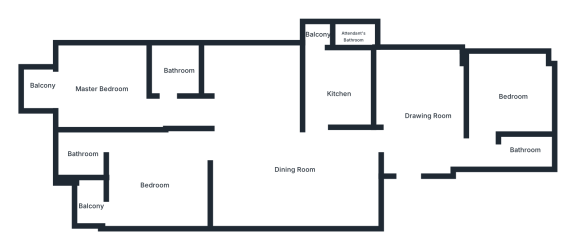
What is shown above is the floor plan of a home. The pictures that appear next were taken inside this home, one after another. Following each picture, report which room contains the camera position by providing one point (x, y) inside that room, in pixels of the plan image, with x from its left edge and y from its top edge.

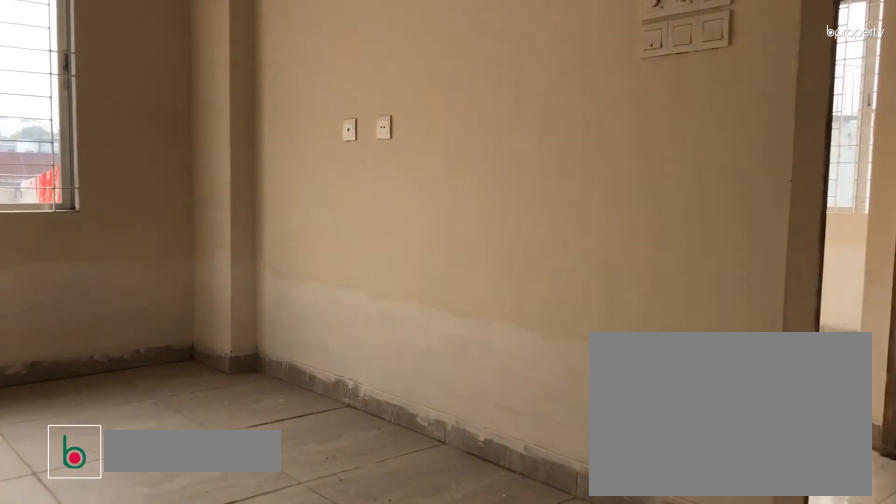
(429, 117)
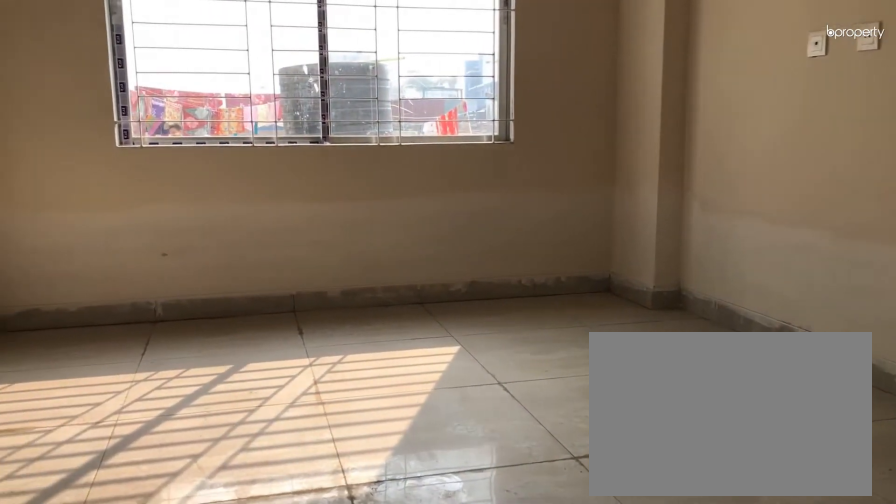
(429, 117)
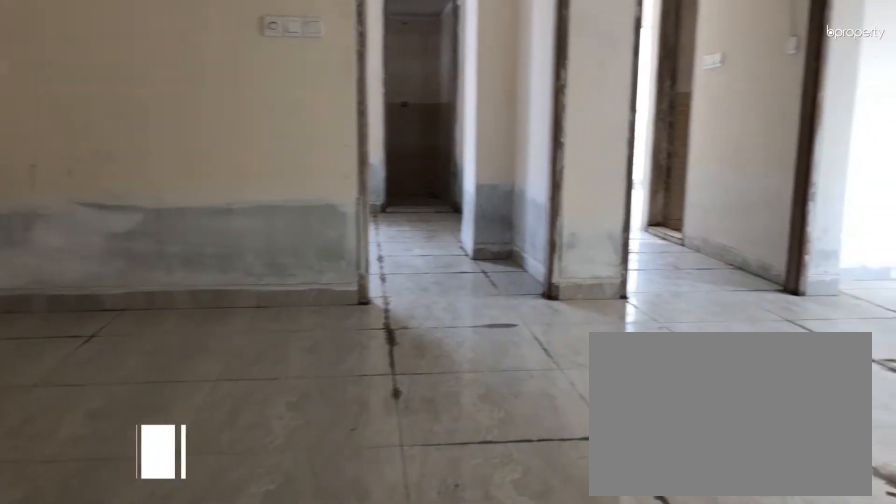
(297, 172)
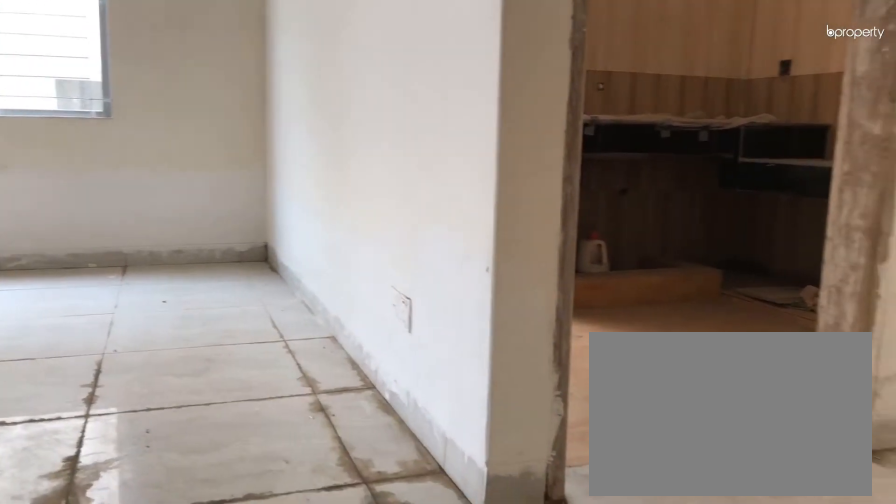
(297, 172)
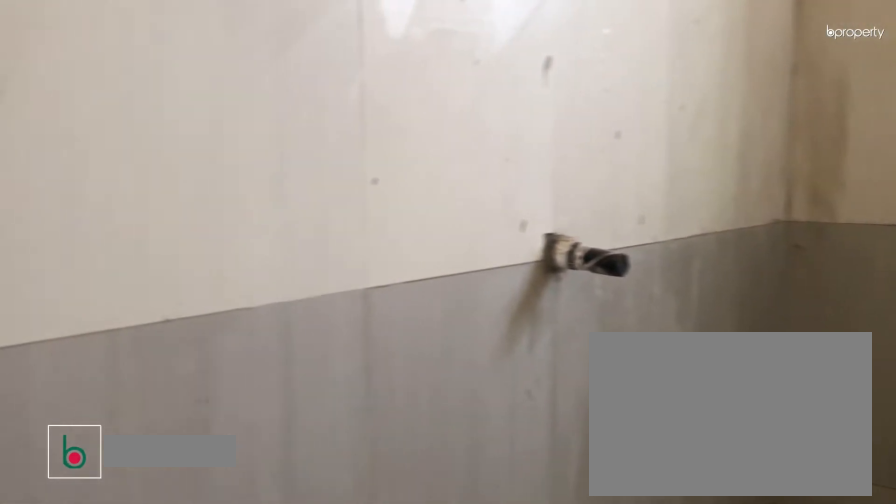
(526, 150)
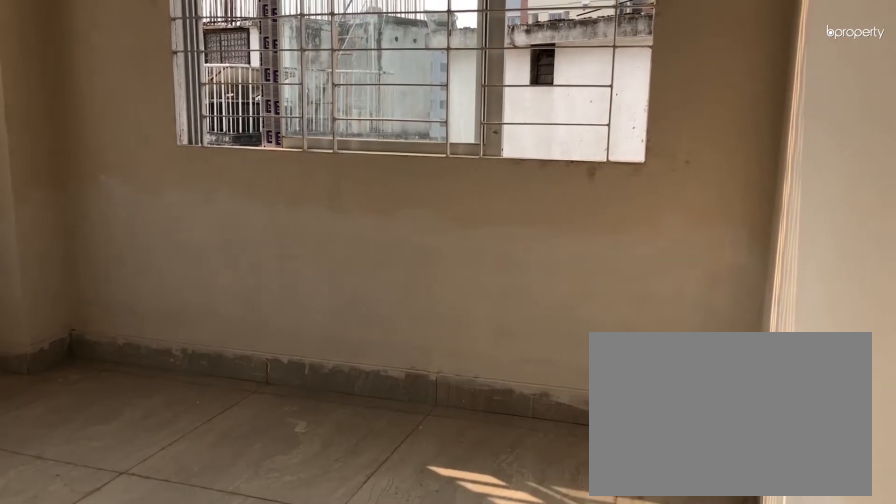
(515, 96)
